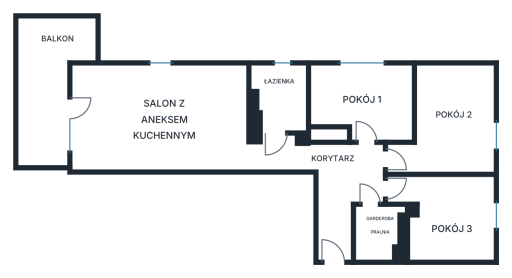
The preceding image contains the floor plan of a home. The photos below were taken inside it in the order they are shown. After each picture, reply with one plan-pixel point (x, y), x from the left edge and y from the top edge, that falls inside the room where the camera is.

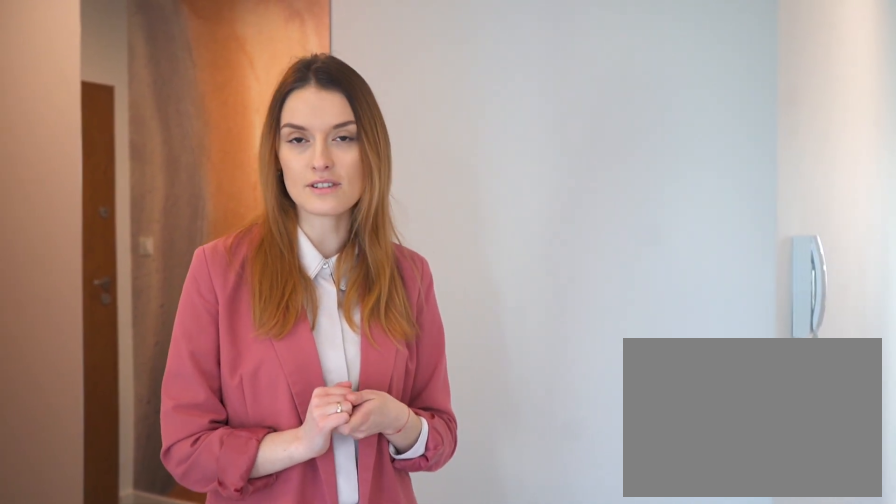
(332, 180)
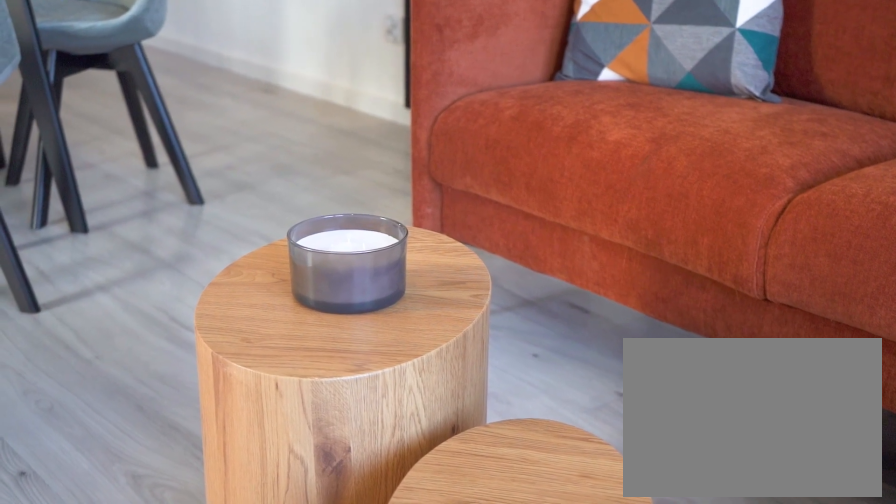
(158, 117)
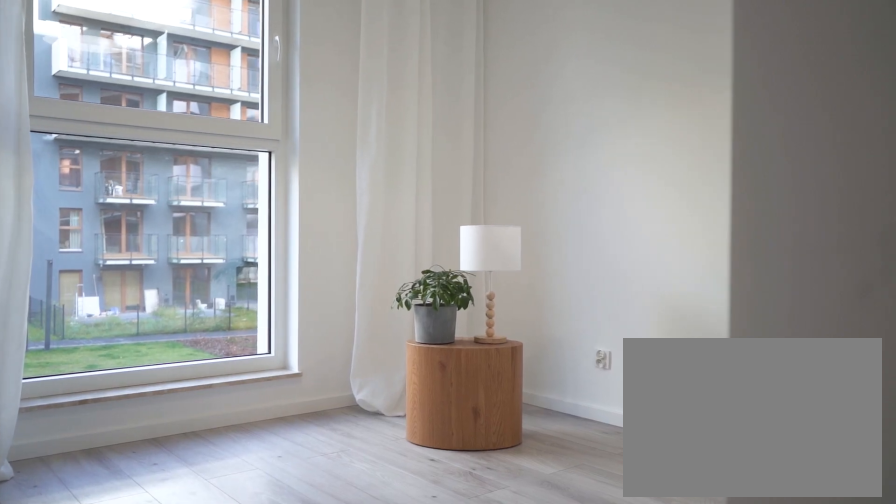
(449, 216)
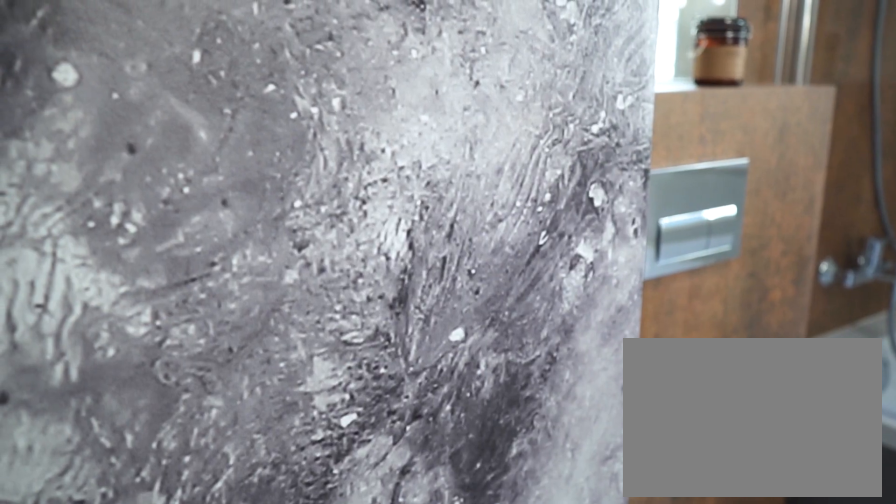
(280, 97)
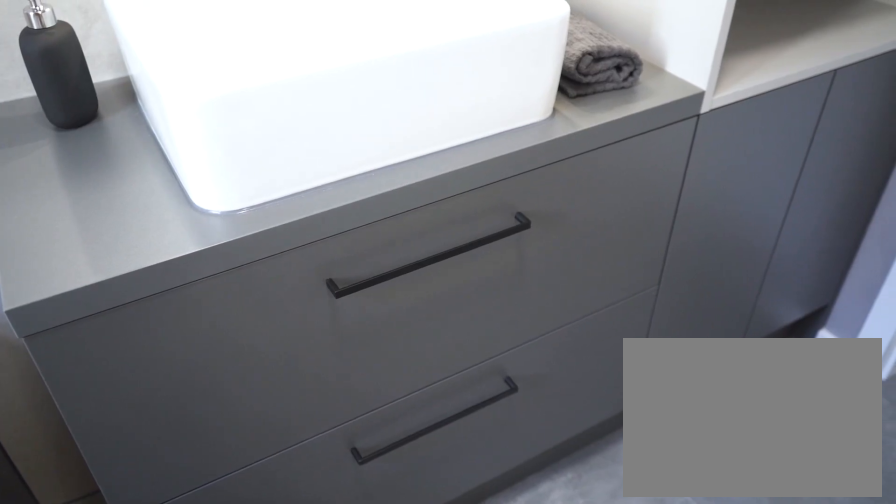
(280, 98)
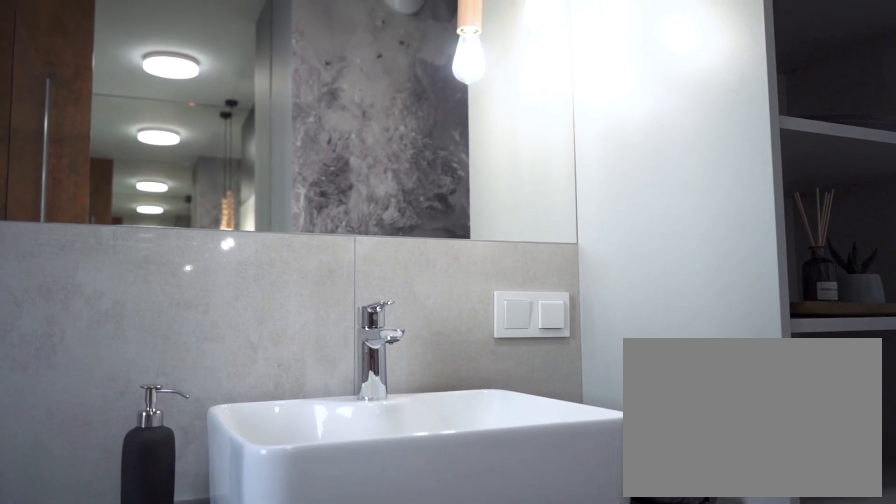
(281, 97)
